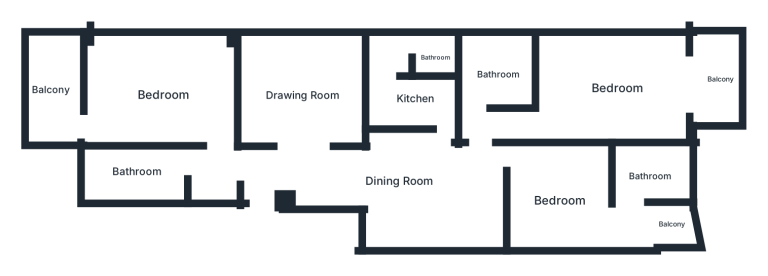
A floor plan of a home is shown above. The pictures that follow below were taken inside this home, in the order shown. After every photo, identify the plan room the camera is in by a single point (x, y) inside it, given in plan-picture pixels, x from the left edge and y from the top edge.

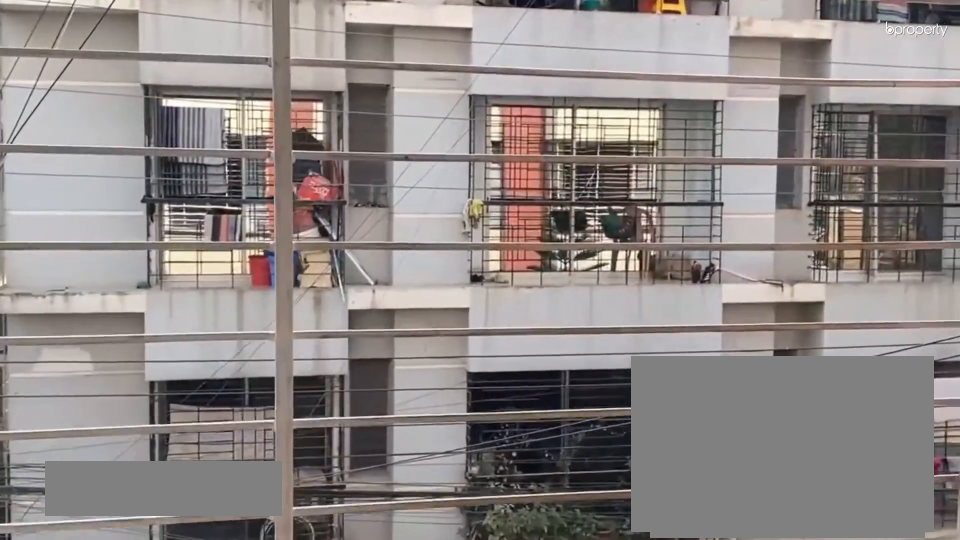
(718, 77)
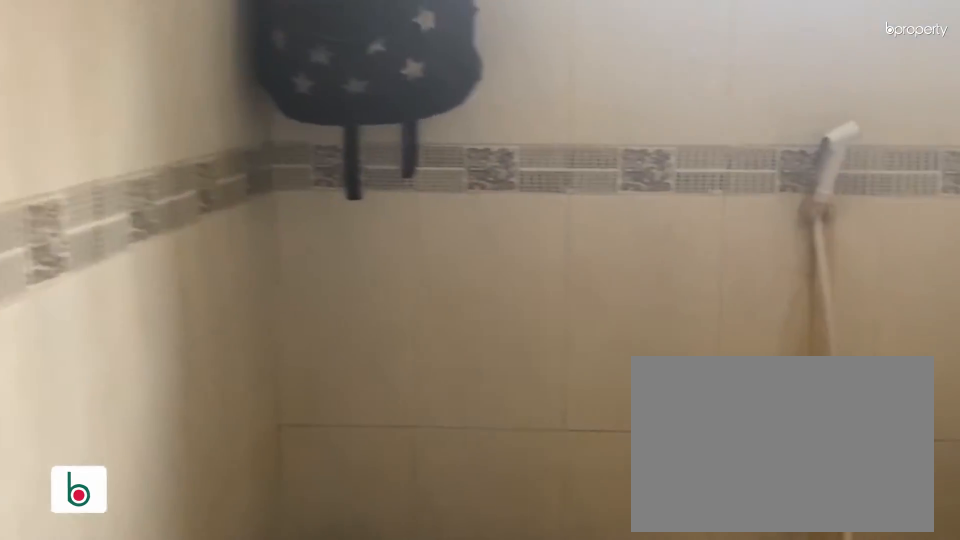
(498, 74)
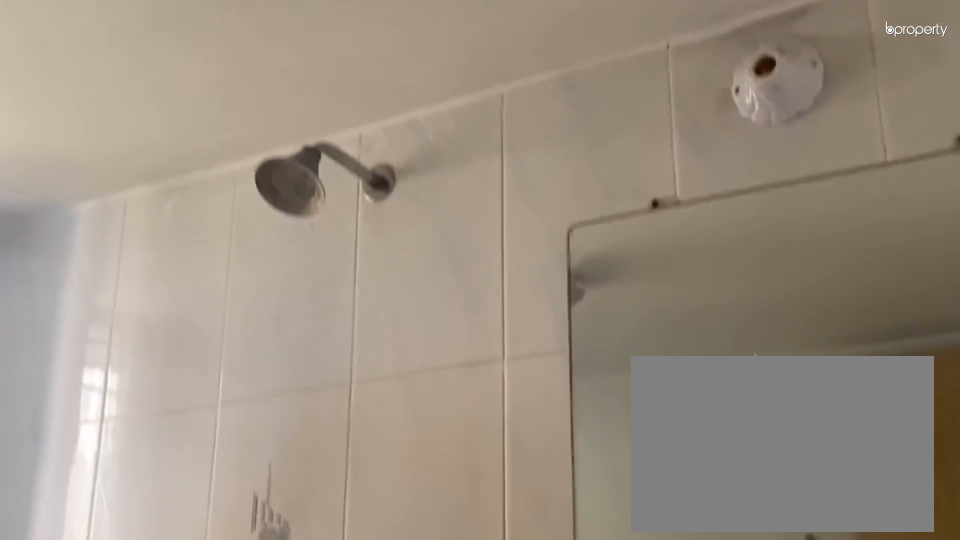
(498, 74)
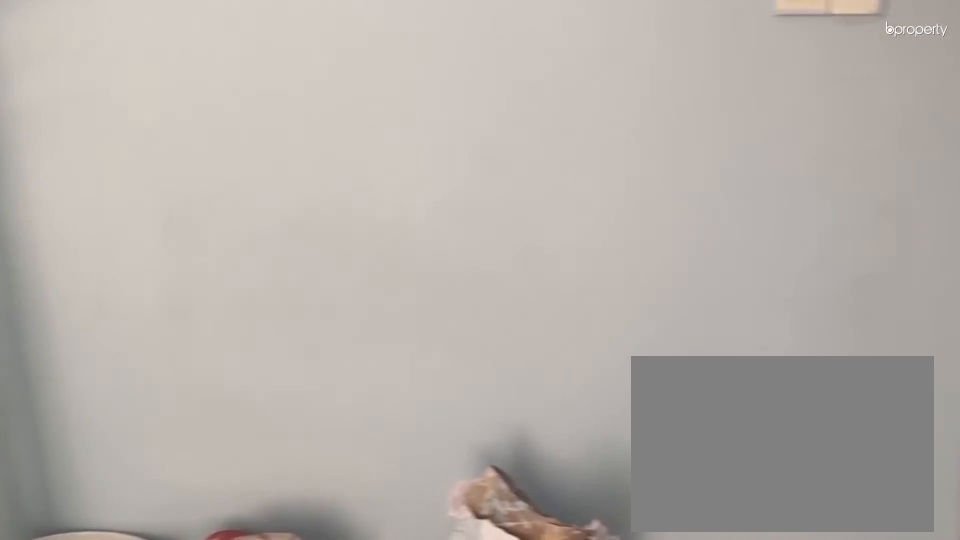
(561, 202)
